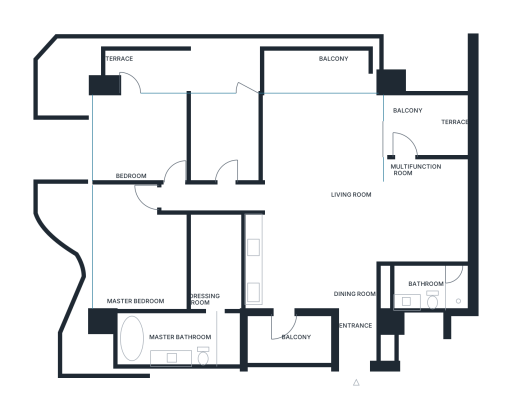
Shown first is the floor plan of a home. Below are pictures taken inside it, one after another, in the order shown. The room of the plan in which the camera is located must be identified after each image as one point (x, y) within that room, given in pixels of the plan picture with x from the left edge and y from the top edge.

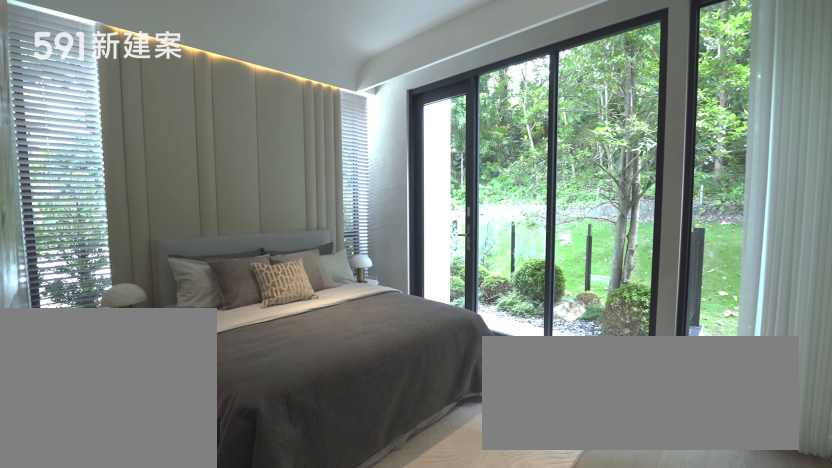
(145, 136)
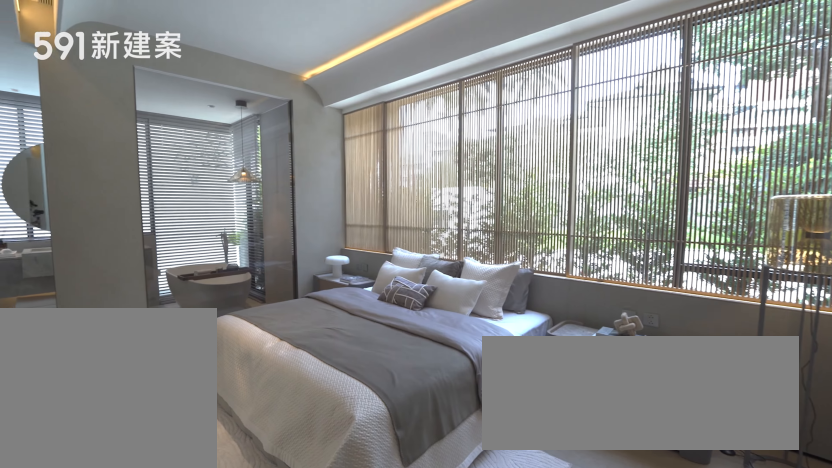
(159, 253)
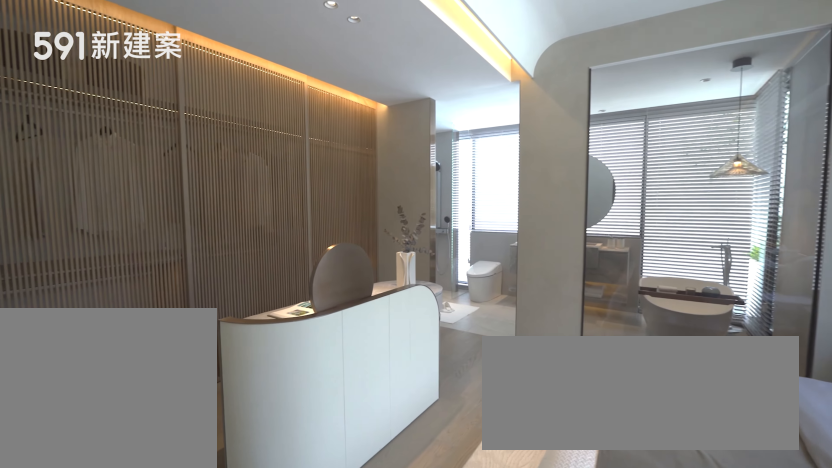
(159, 253)
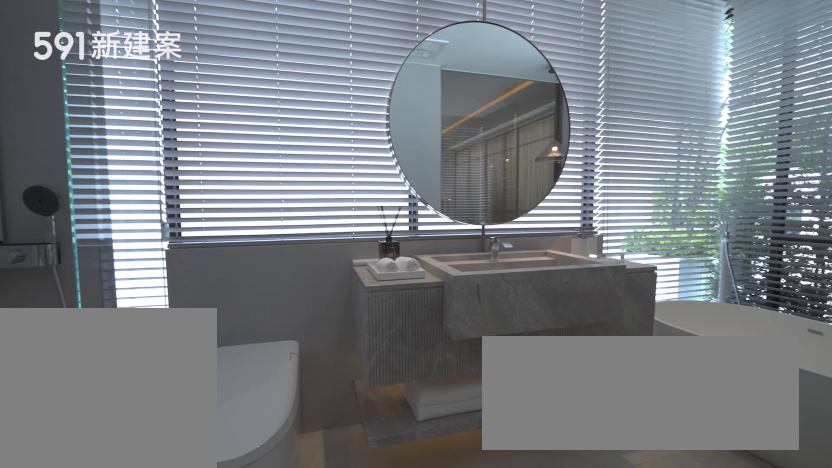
(178, 339)
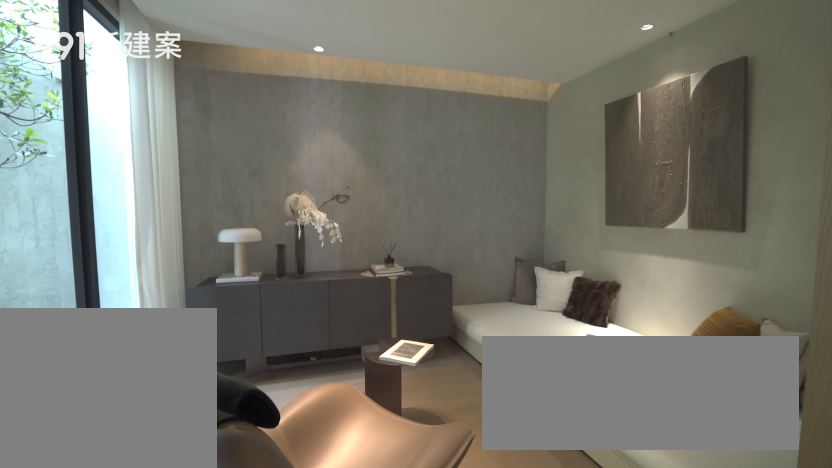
(431, 209)
